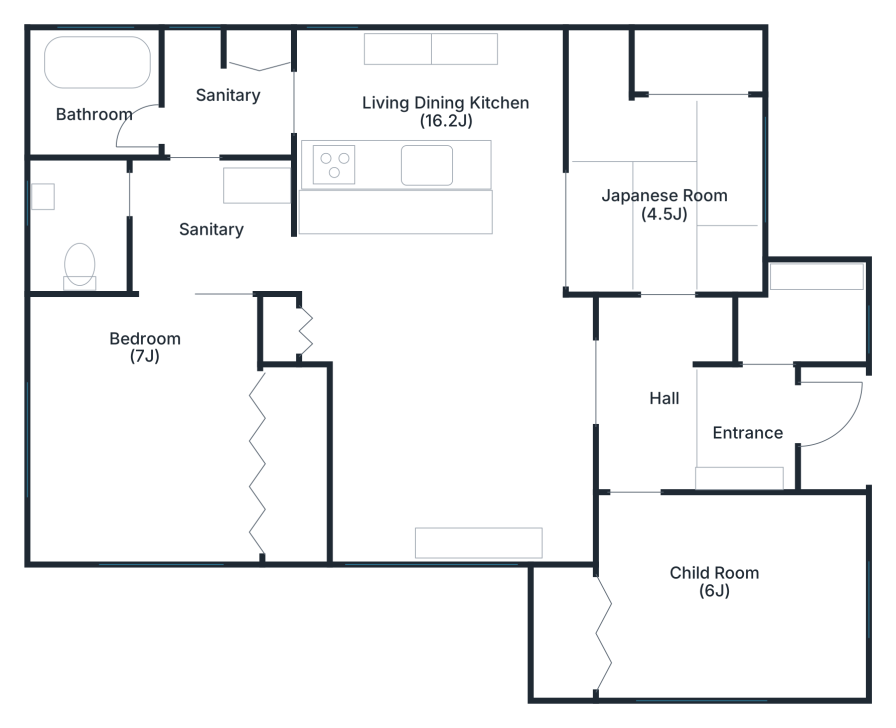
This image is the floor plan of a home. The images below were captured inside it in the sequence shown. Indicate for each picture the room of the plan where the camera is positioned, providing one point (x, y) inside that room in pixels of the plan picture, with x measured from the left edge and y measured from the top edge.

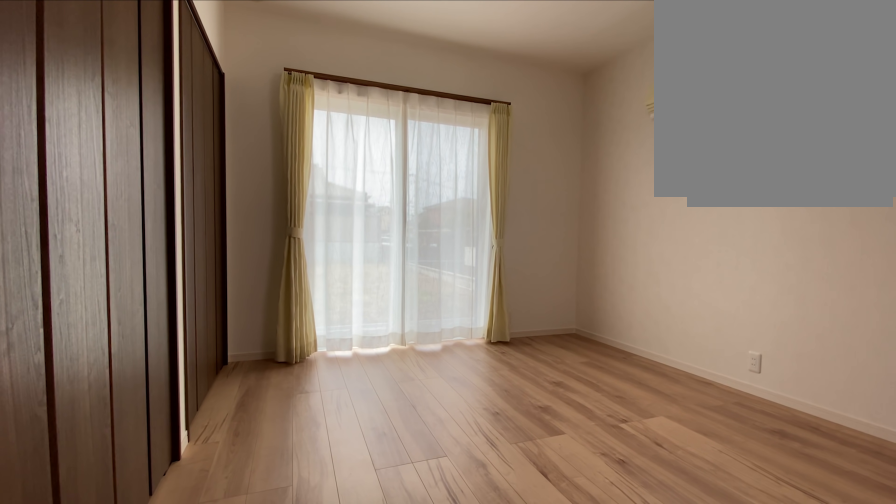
(145, 448)
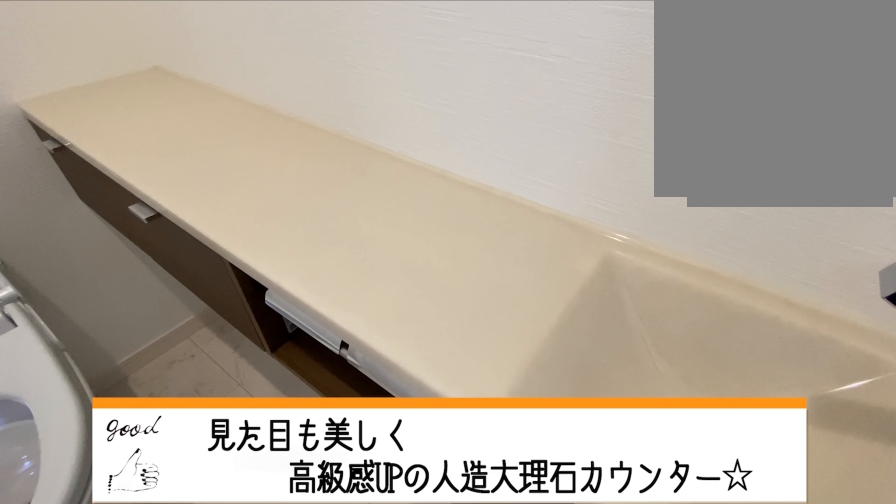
(84, 228)
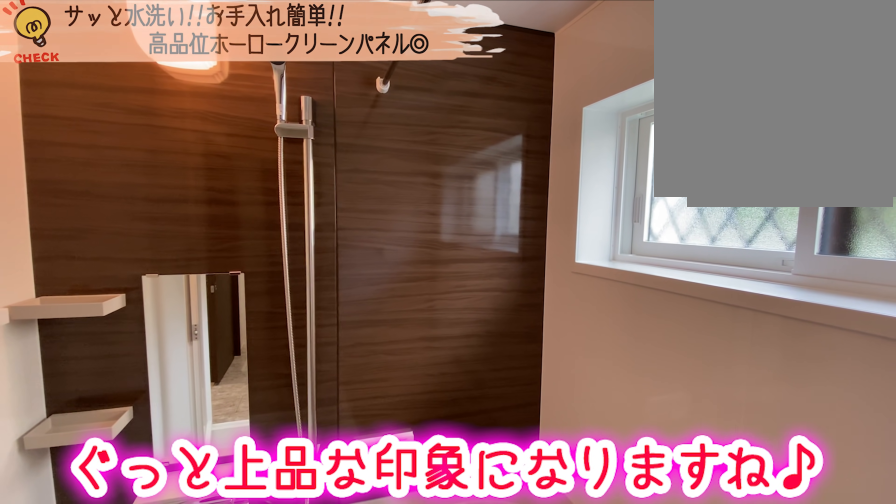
(96, 106)
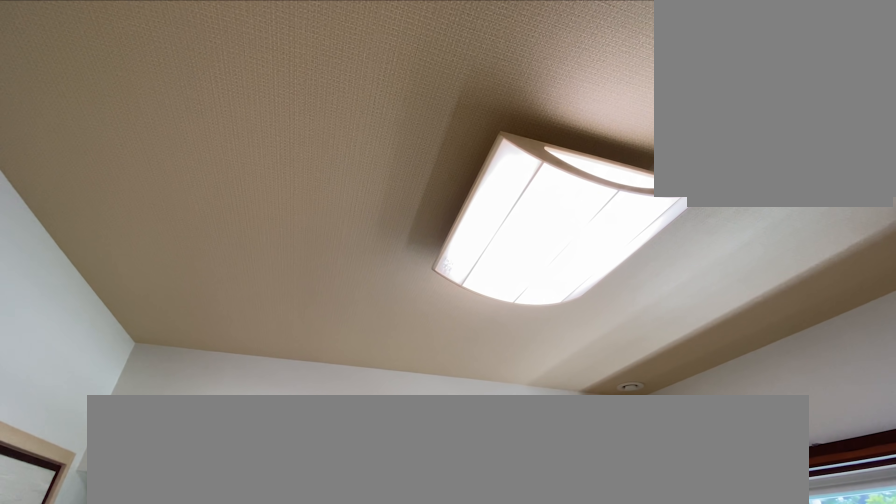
(663, 148)
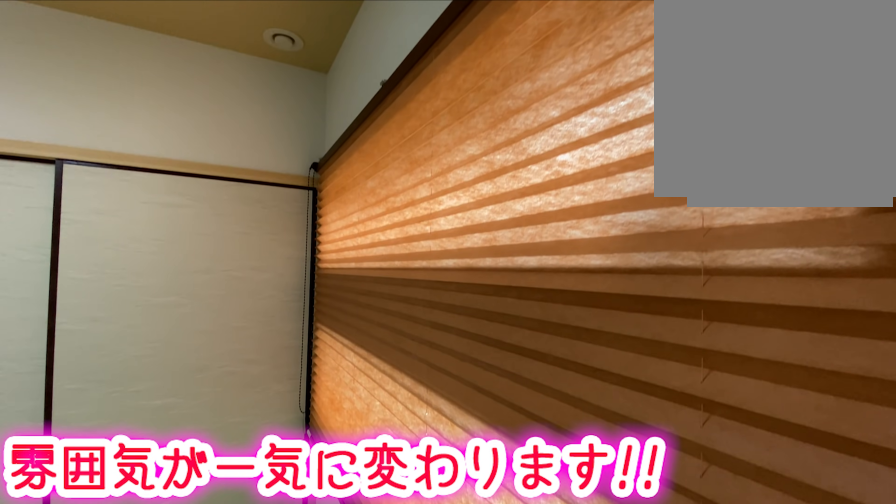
(663, 149)
